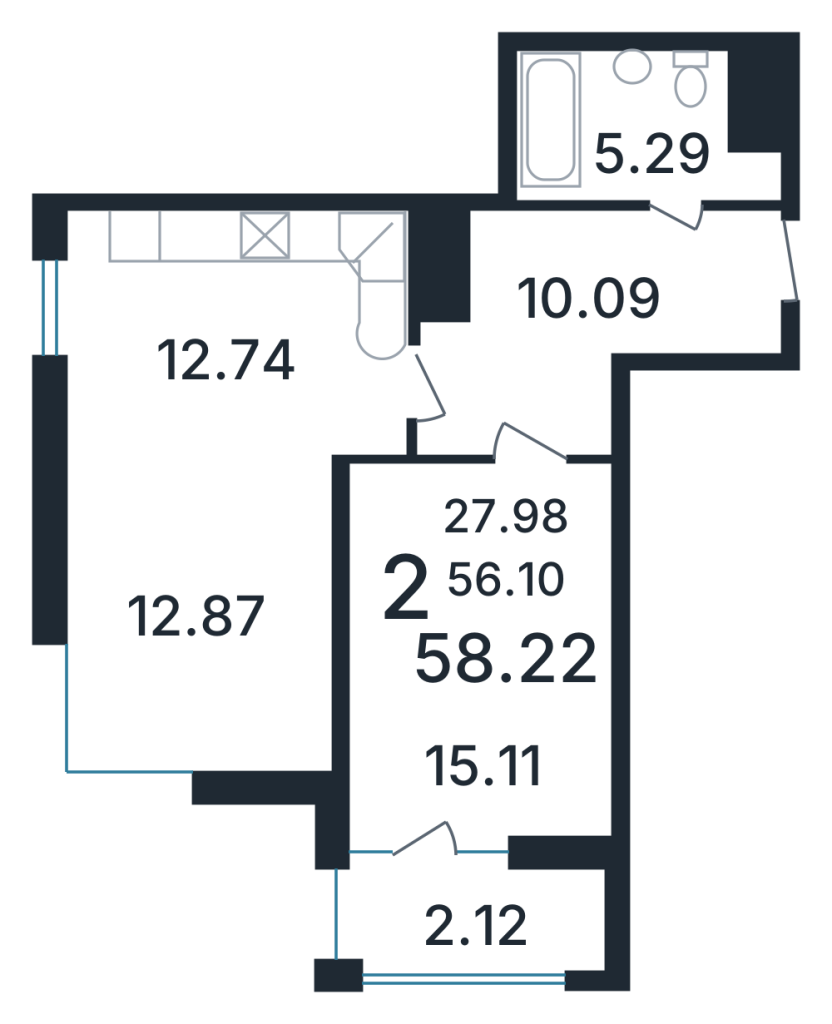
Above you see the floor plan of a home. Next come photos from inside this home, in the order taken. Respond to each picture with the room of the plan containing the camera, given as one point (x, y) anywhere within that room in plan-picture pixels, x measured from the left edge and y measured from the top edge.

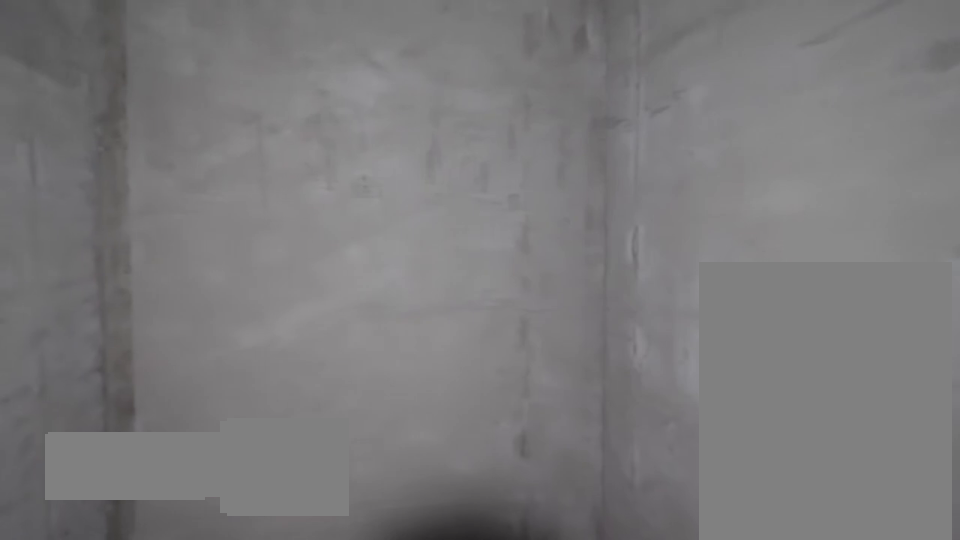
(631, 129)
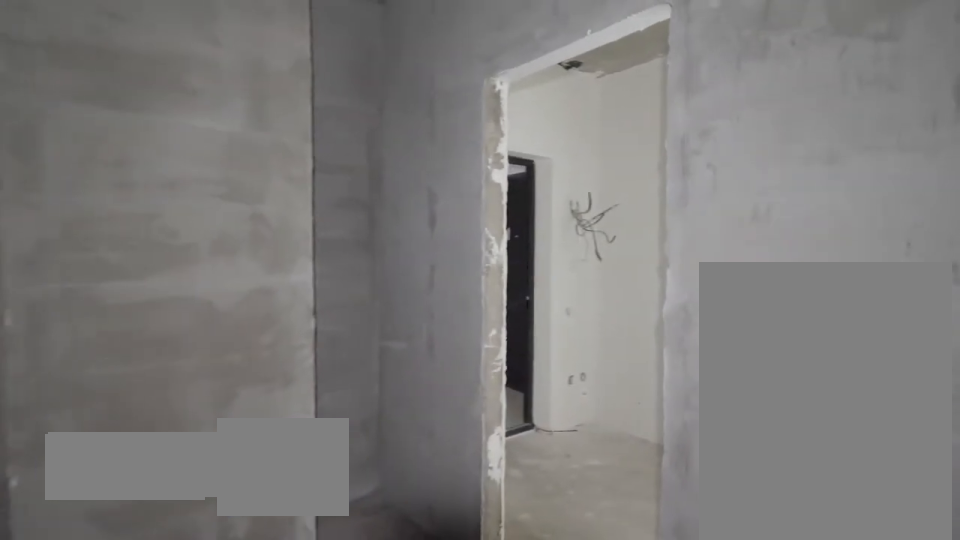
(631, 129)
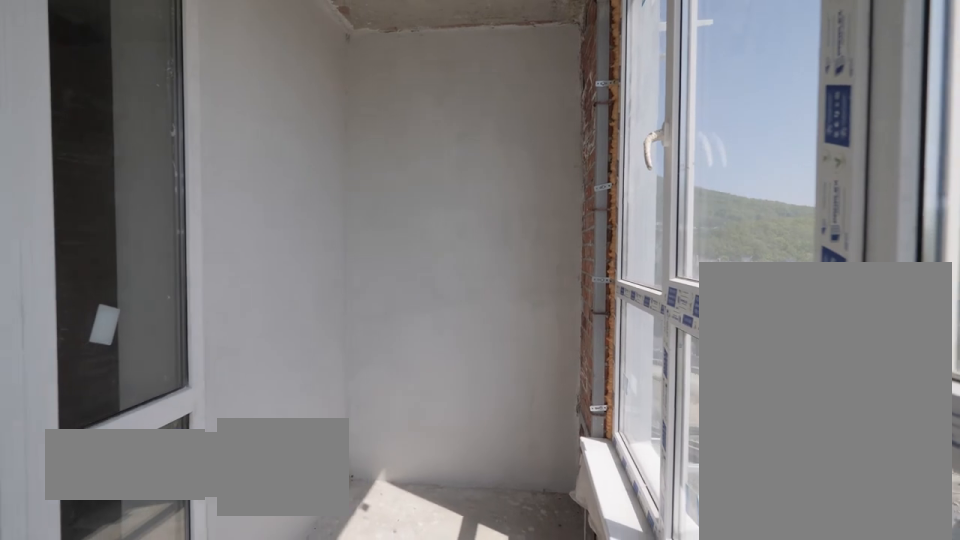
(474, 921)
